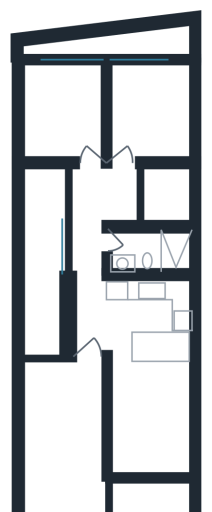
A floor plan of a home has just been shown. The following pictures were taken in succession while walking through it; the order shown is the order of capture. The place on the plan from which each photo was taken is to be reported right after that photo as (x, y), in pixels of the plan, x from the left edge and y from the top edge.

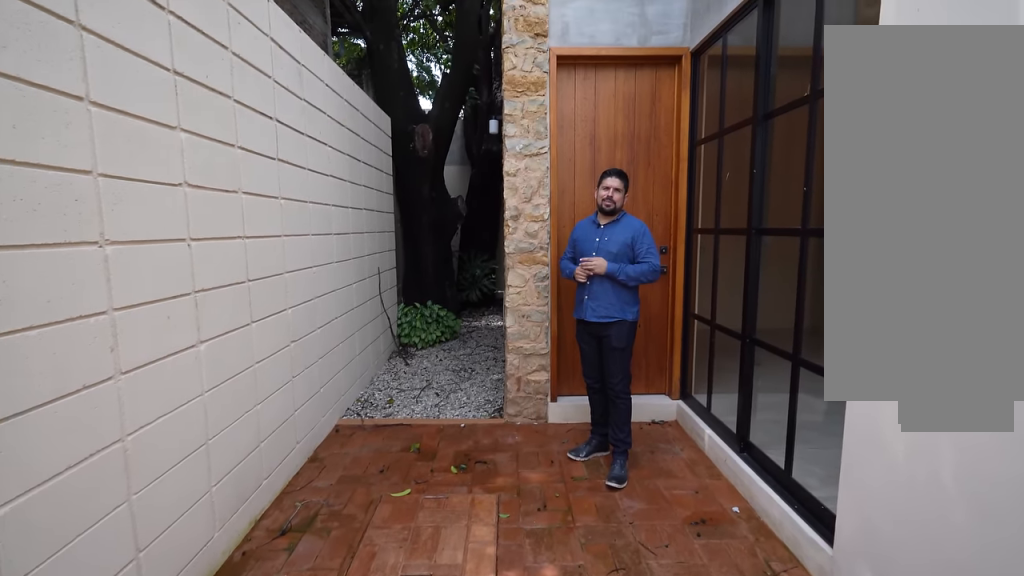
(60, 441)
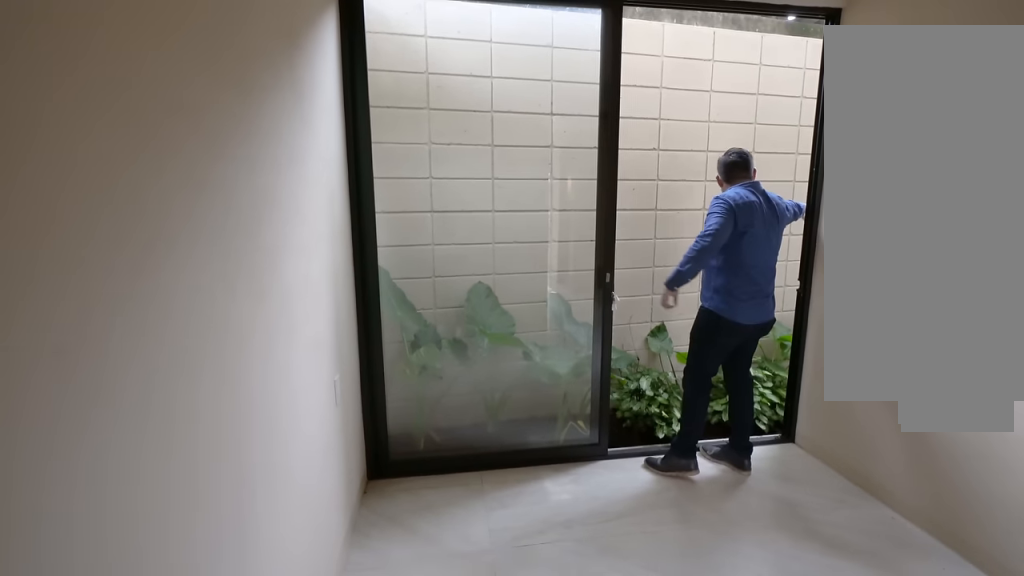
(69, 123)
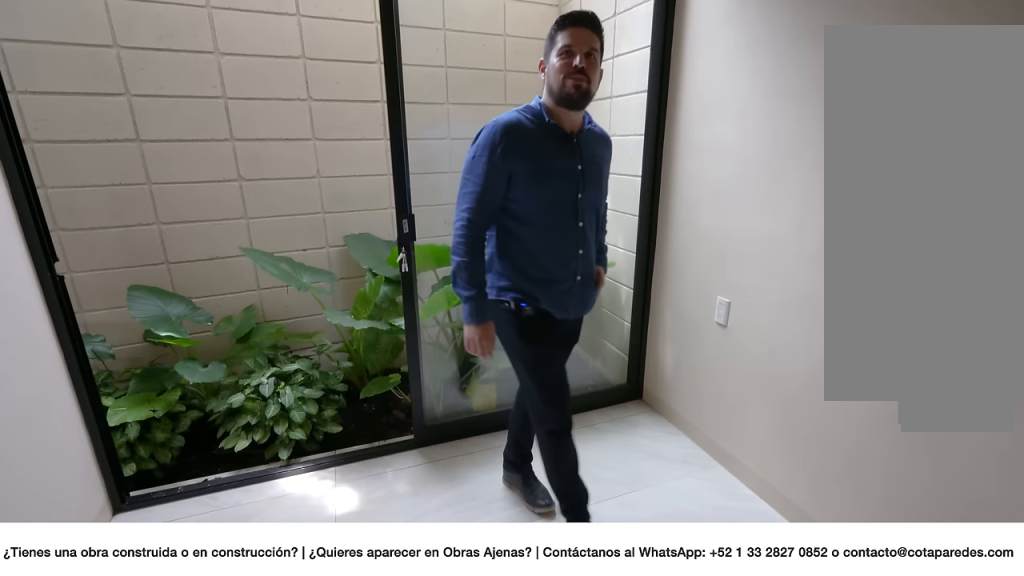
(130, 147)
